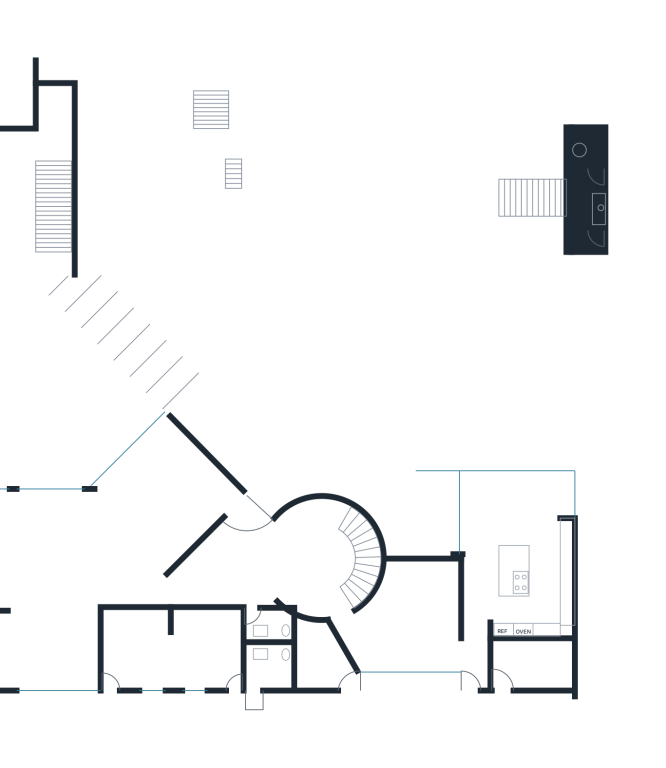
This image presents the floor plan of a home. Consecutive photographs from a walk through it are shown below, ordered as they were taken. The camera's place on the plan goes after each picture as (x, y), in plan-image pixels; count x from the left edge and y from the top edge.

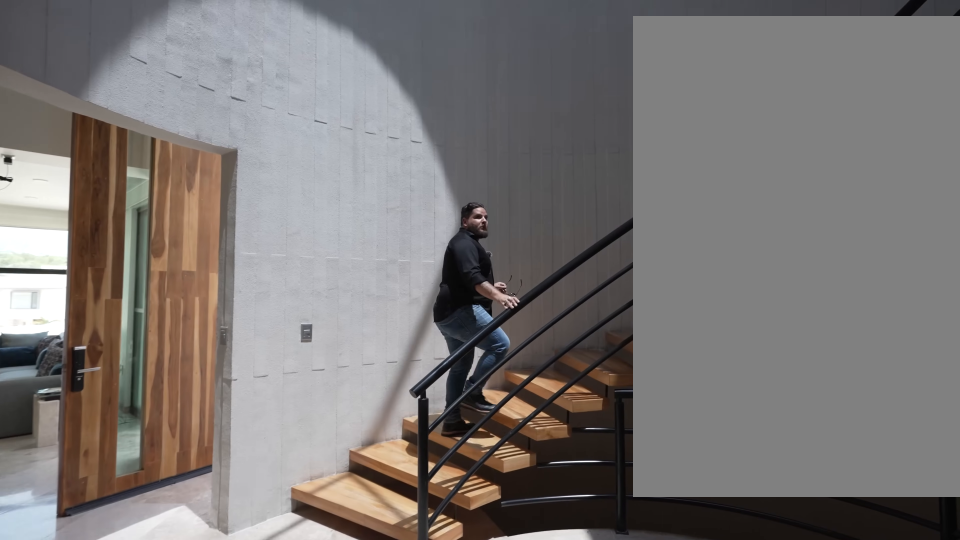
(294, 568)
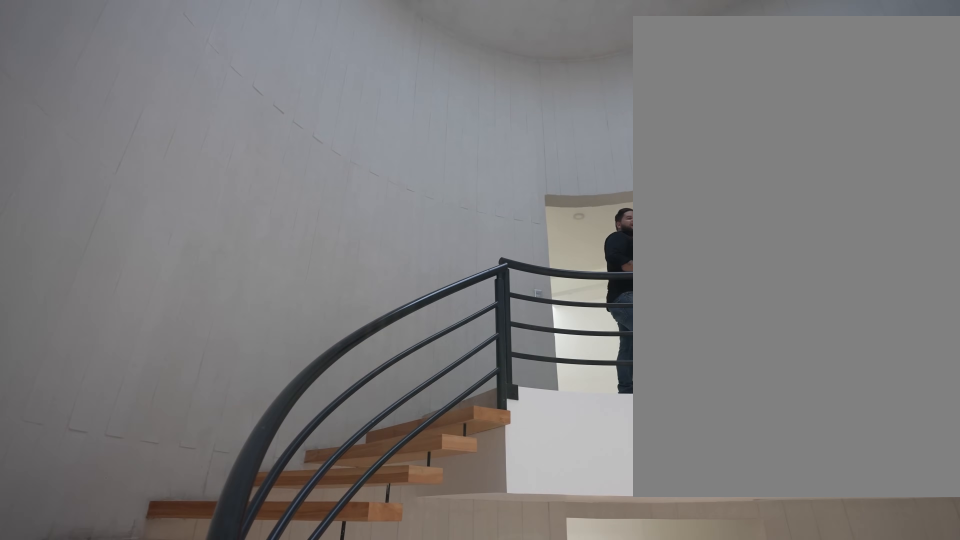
(293, 552)
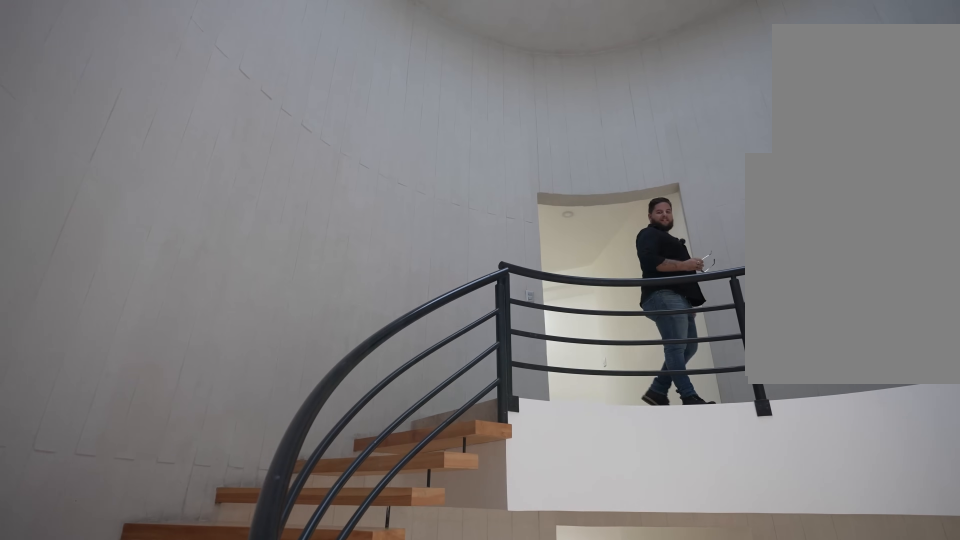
(294, 547)
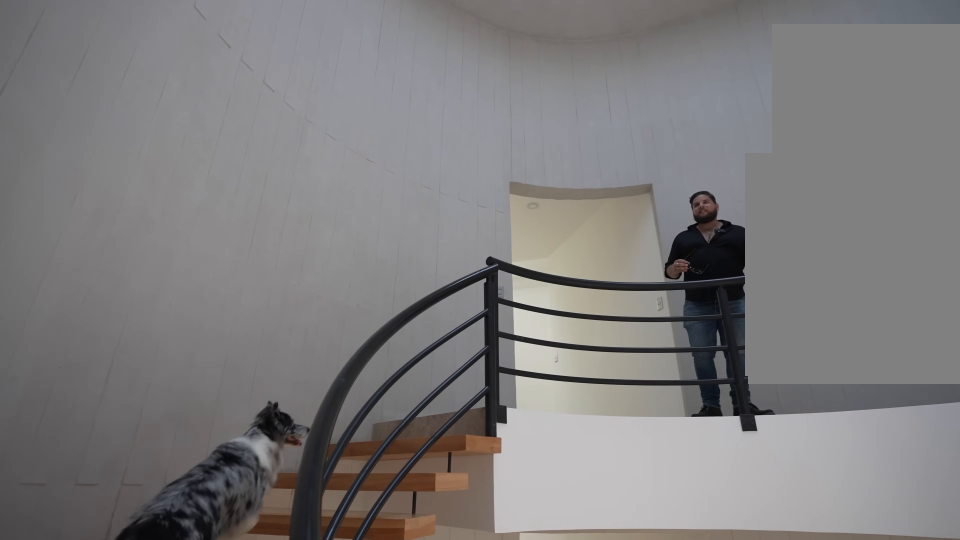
(308, 526)
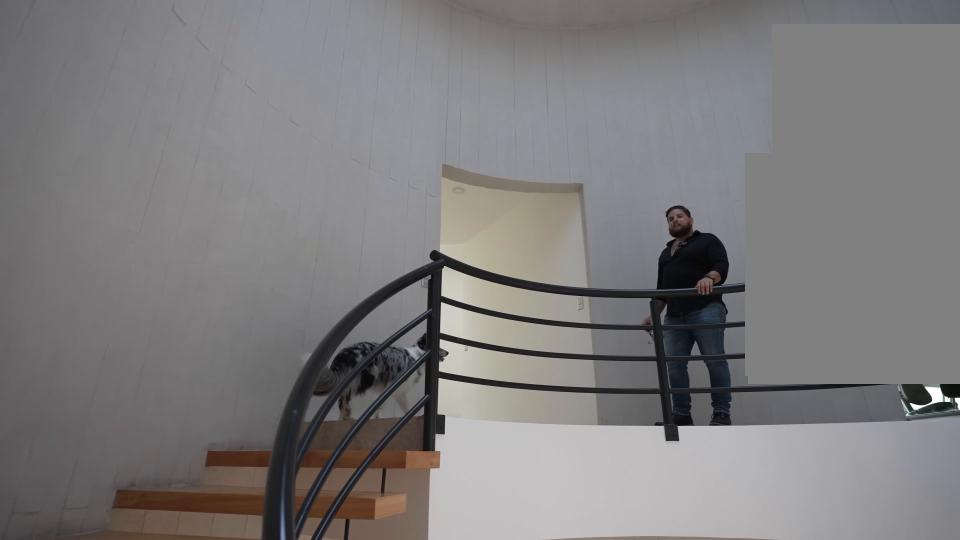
(315, 519)
